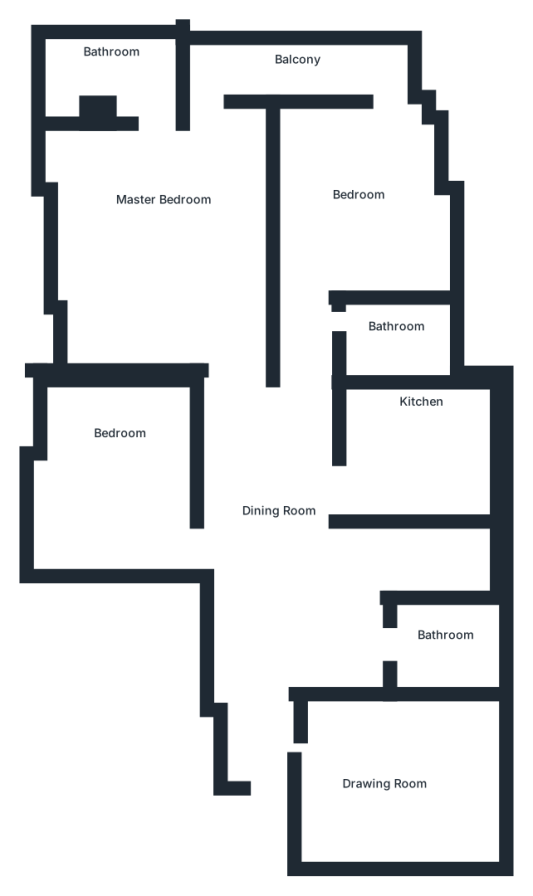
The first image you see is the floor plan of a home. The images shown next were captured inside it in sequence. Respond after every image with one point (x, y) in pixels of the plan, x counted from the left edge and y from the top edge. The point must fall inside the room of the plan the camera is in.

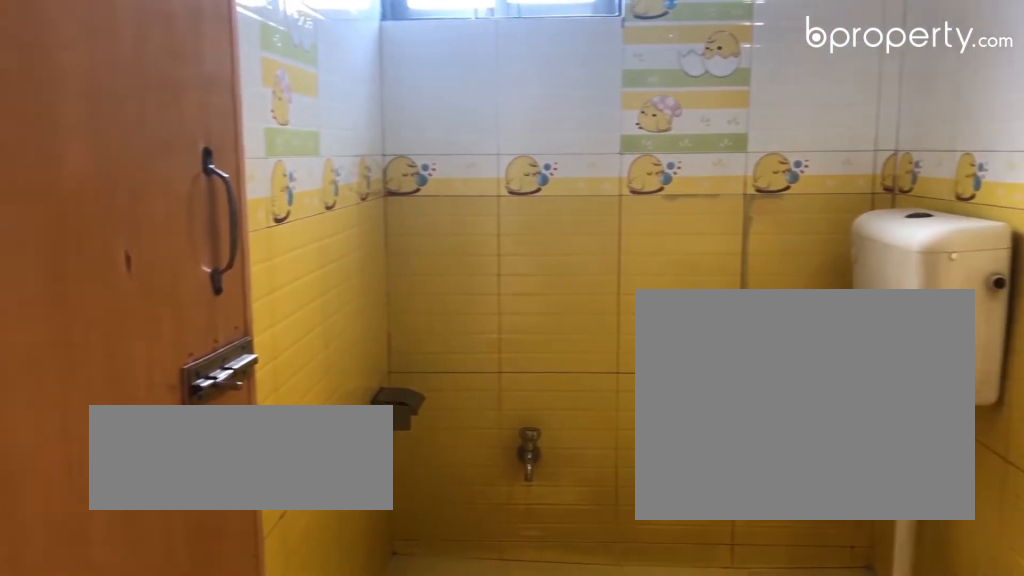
(418, 327)
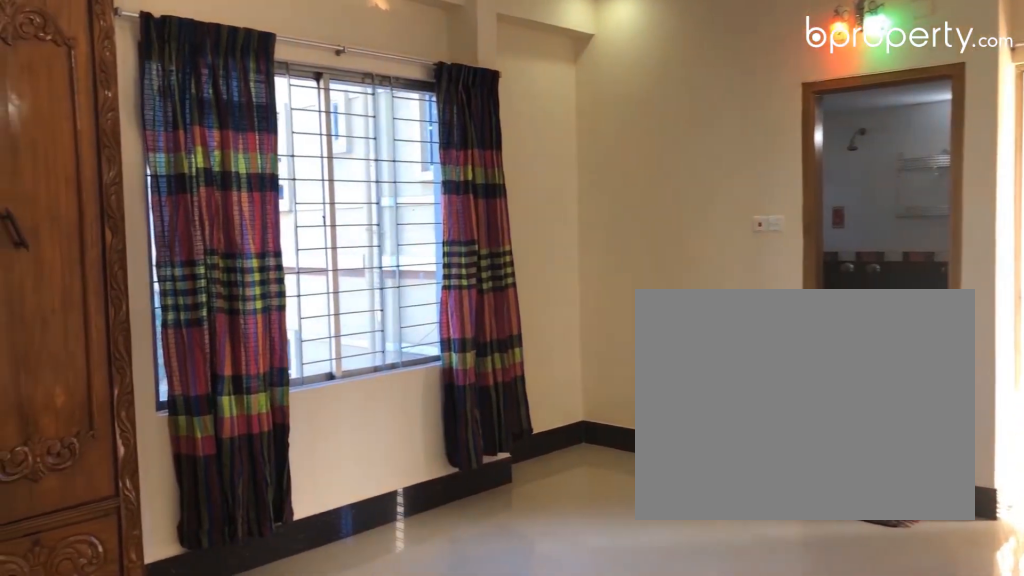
(179, 217)
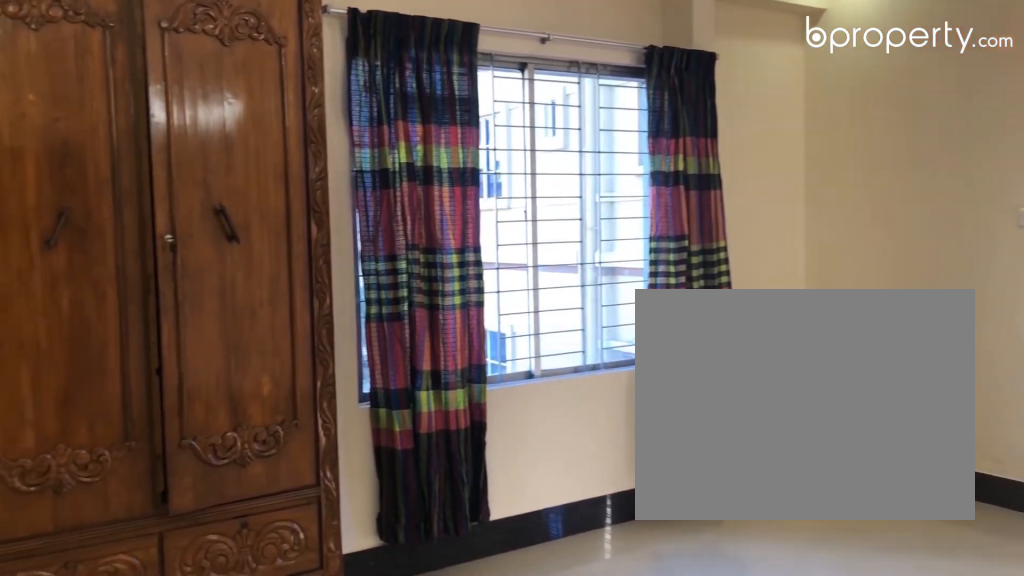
(179, 217)
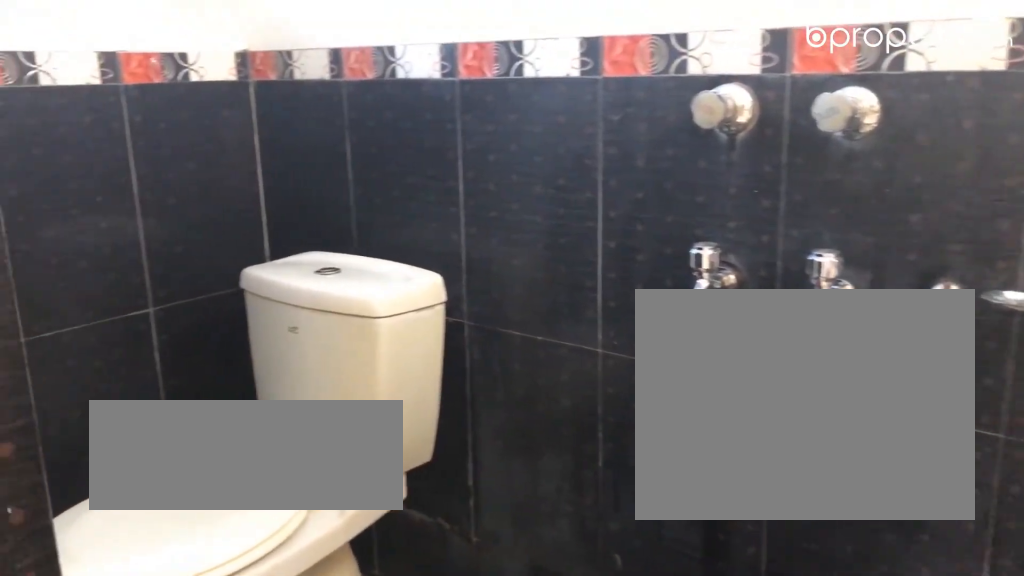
(114, 65)
